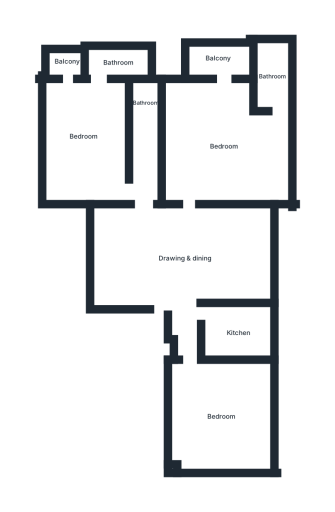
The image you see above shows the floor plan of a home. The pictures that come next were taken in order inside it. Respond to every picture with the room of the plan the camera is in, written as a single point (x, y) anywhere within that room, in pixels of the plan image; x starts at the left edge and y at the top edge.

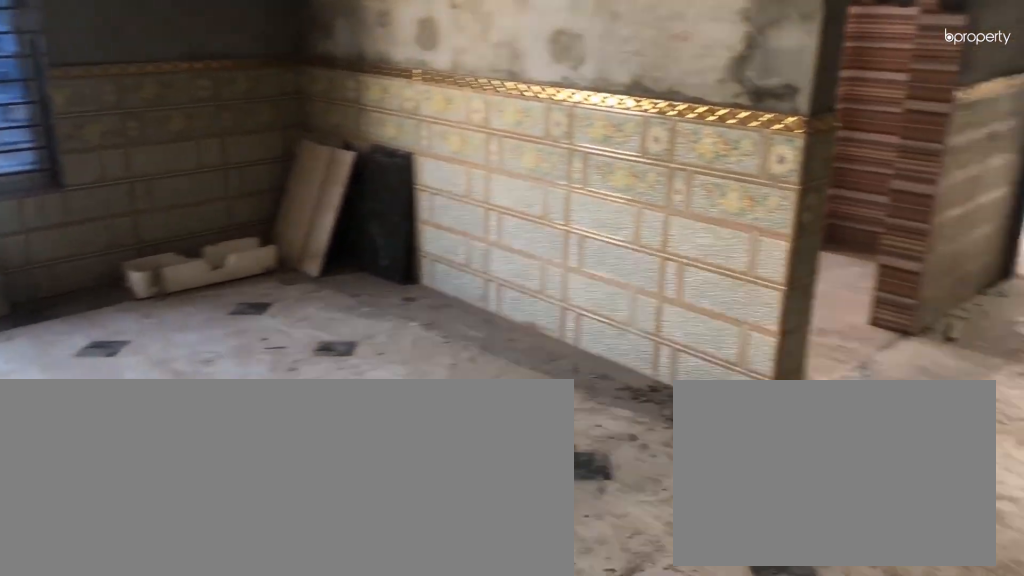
(185, 258)
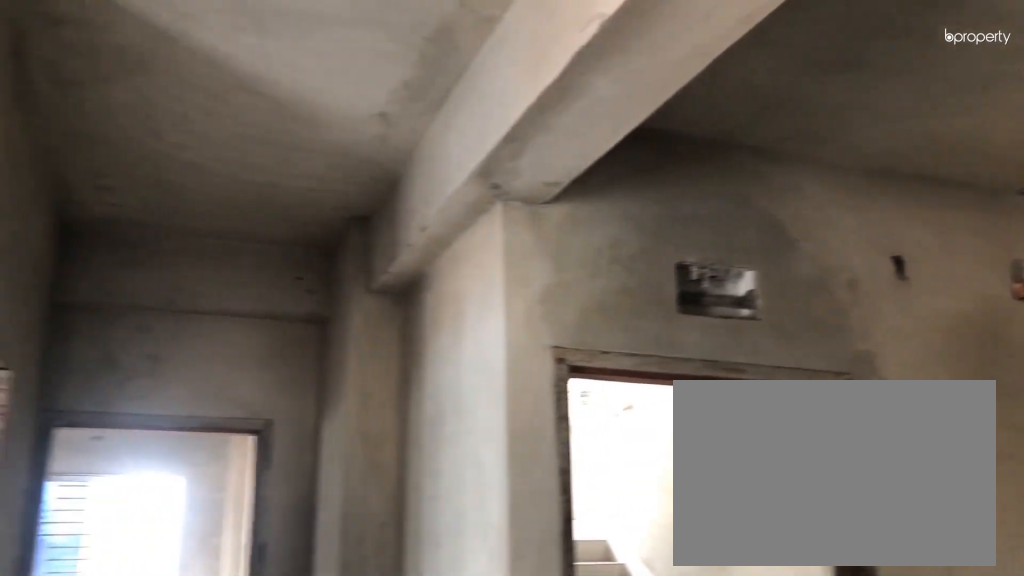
(185, 258)
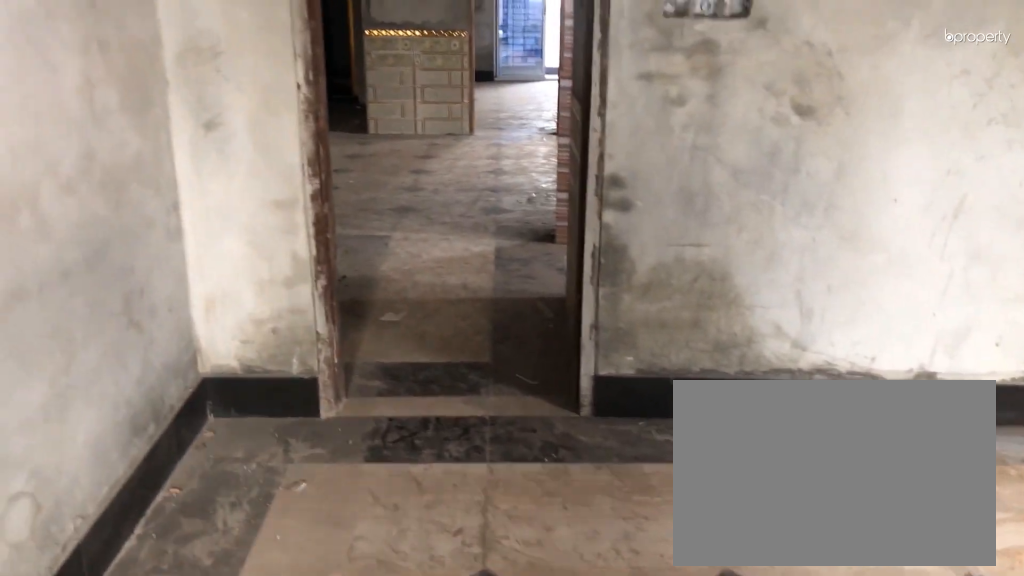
(222, 413)
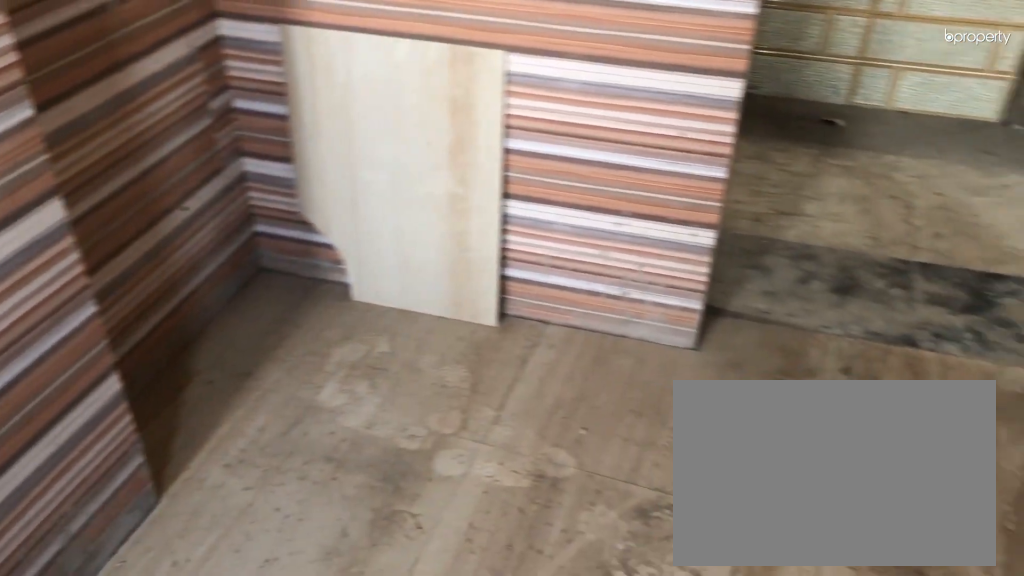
(239, 335)
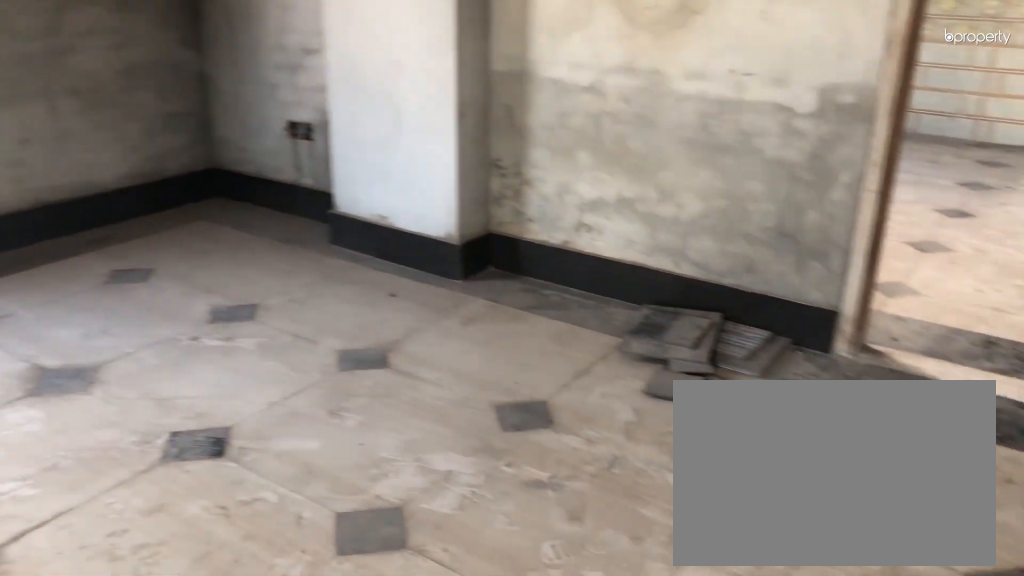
(226, 143)
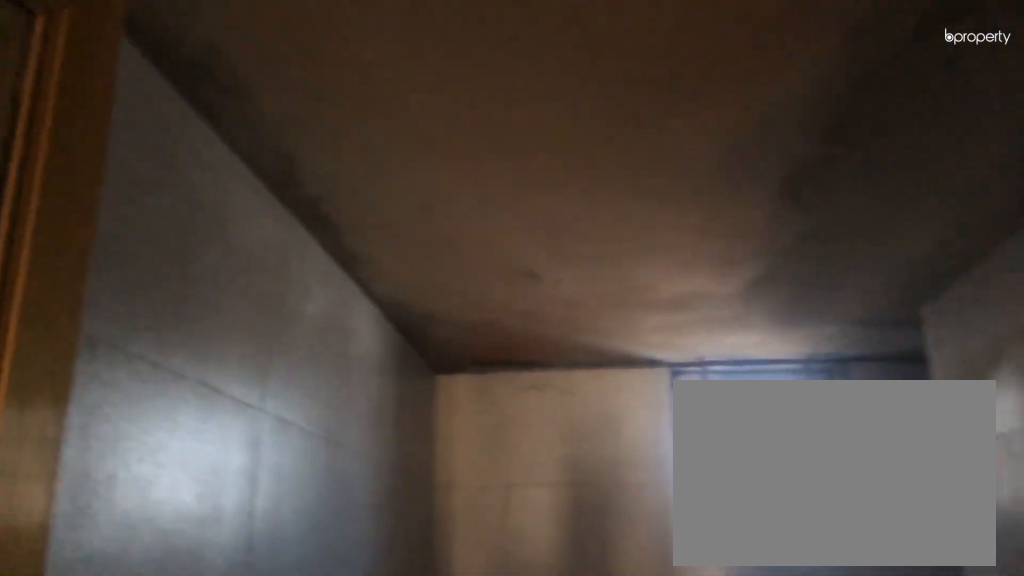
(143, 102)
